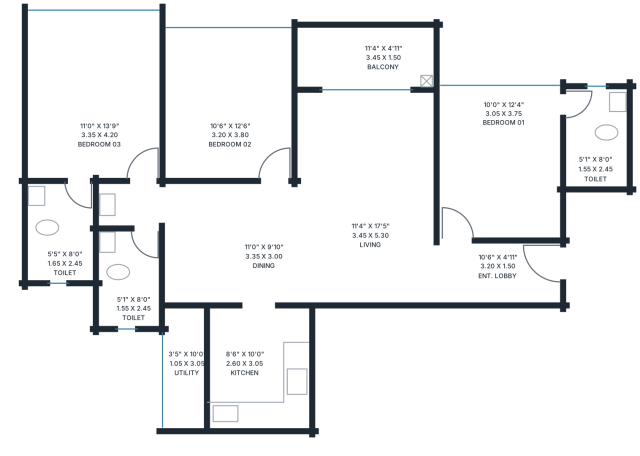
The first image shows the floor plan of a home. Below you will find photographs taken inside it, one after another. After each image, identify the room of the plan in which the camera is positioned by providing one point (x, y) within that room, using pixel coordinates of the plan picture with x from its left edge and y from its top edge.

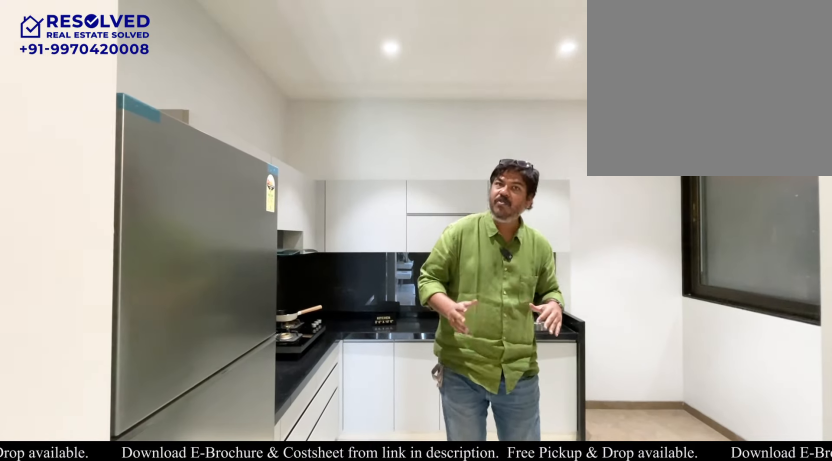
(258, 367)
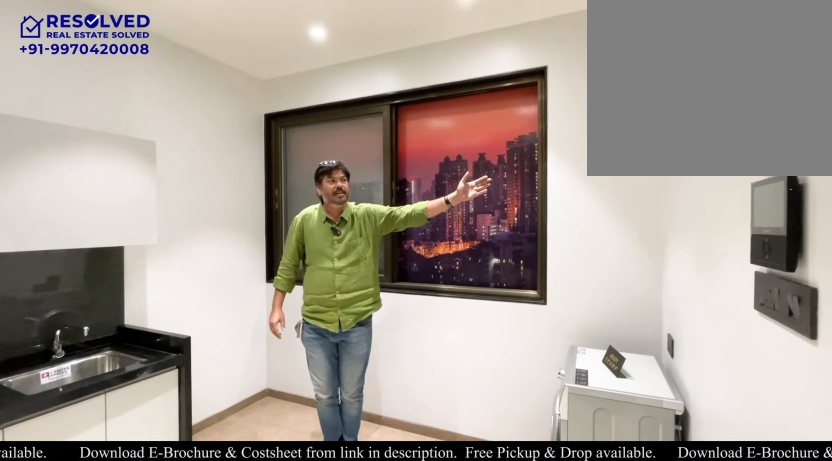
(185, 367)
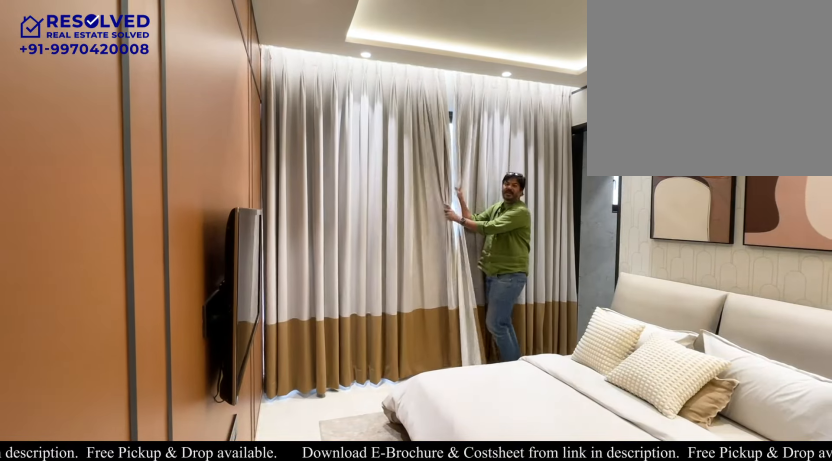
(500, 162)
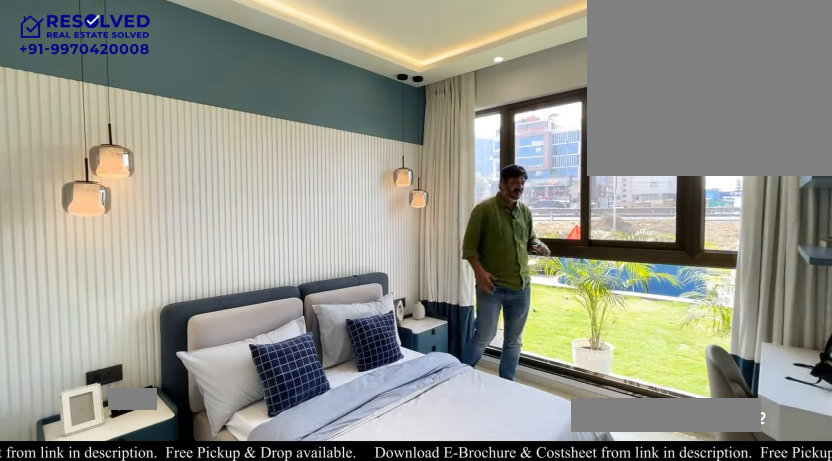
(228, 103)
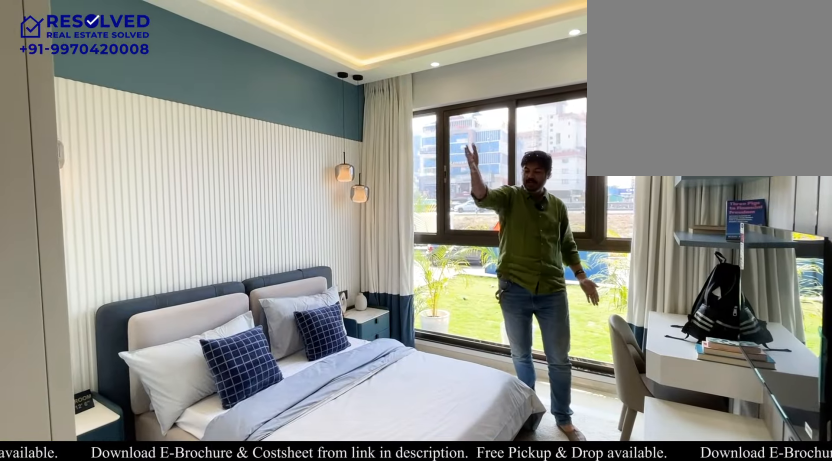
(228, 103)
